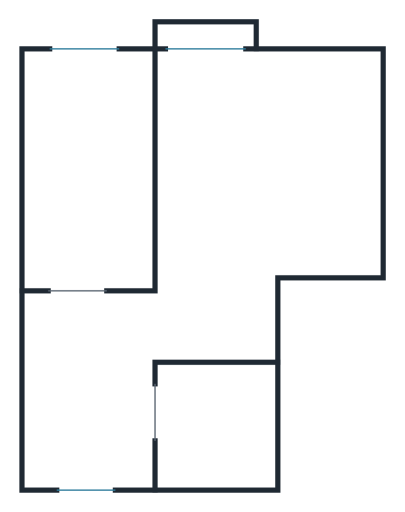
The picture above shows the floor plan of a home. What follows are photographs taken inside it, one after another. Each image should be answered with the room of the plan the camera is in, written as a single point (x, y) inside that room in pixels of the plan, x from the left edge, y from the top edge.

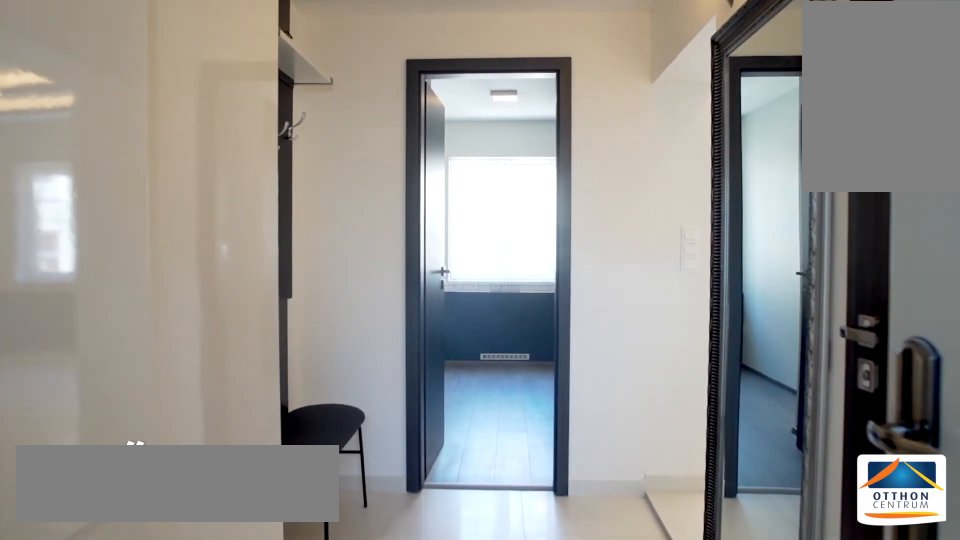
(85, 421)
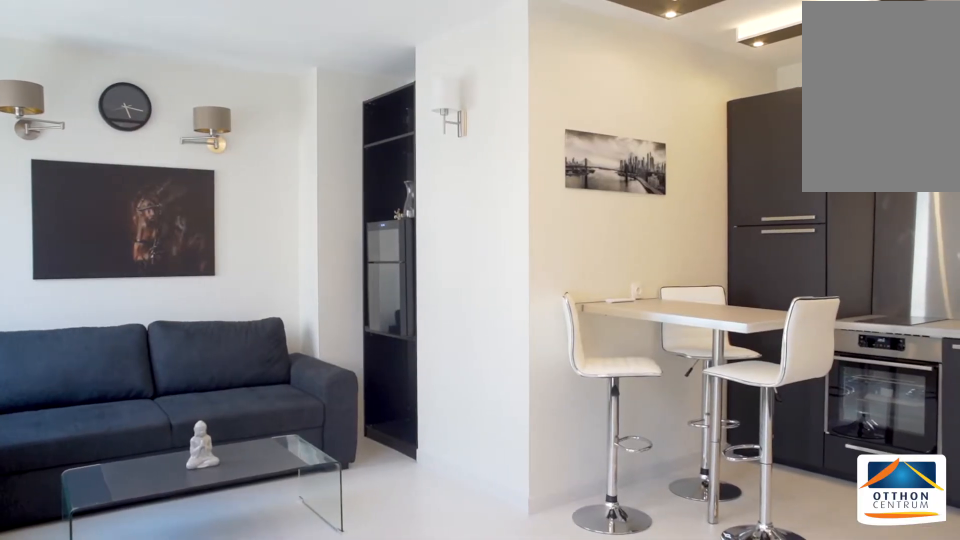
(244, 185)
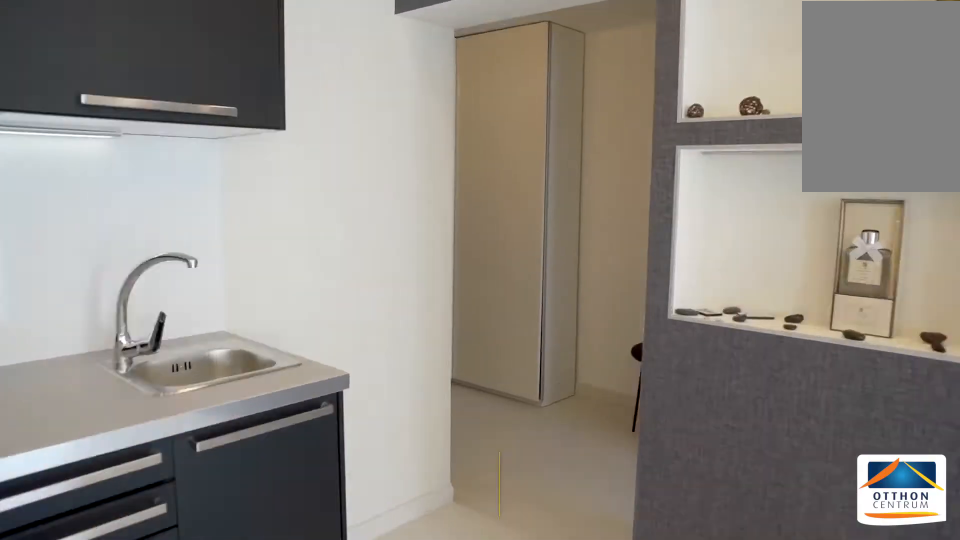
(243, 185)
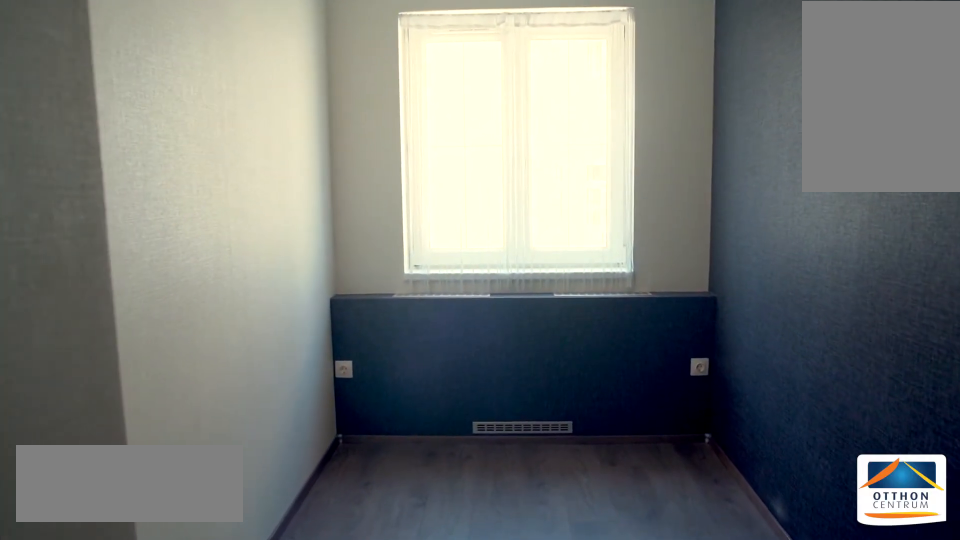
(88, 178)
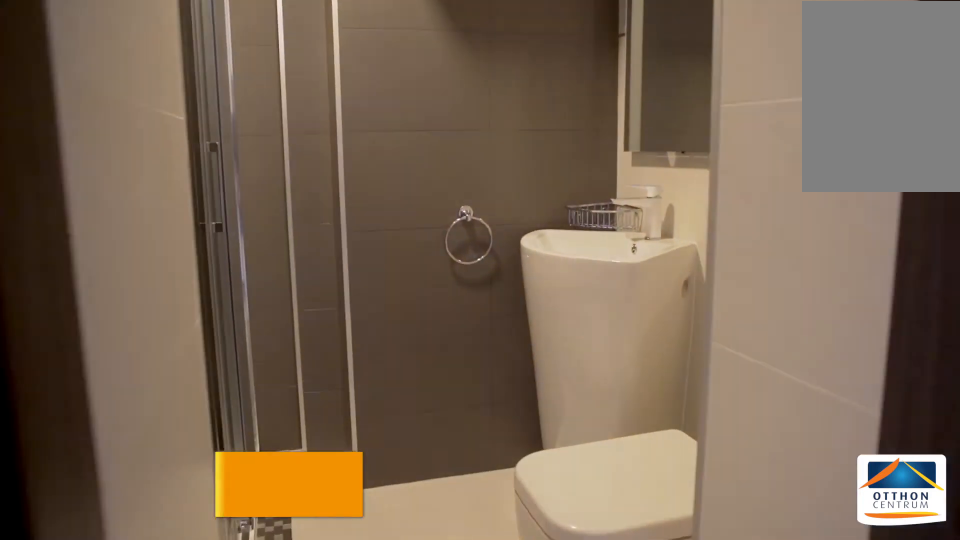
(88, 390)
